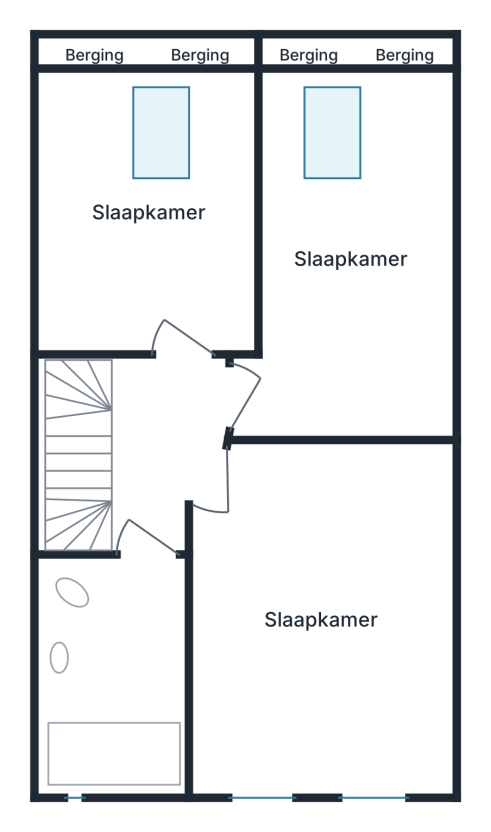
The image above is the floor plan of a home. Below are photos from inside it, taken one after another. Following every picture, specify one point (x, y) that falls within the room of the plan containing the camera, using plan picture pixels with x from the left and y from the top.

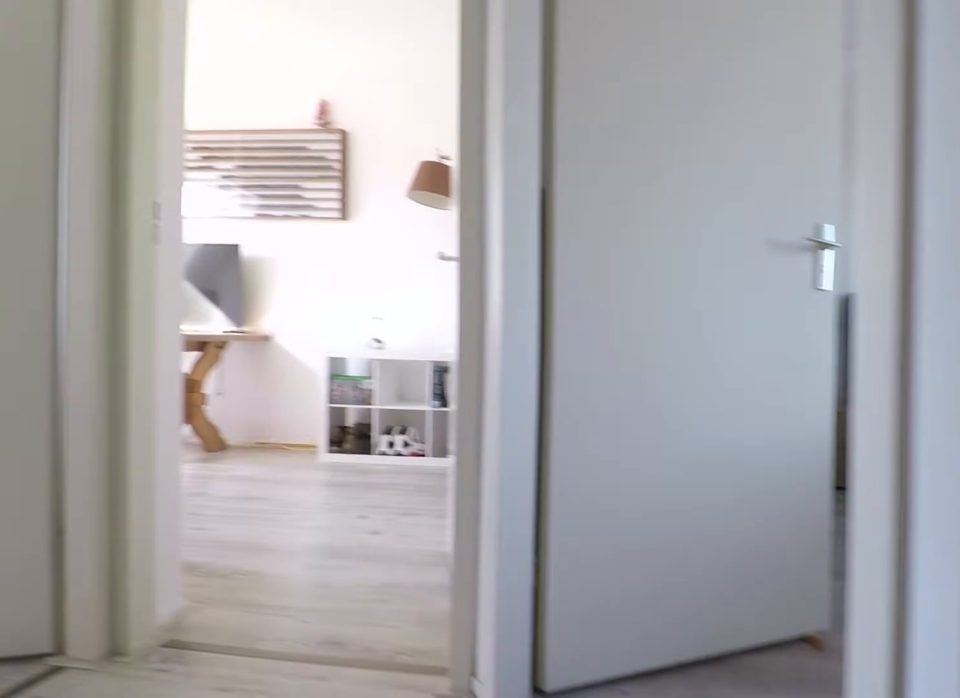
(144, 477)
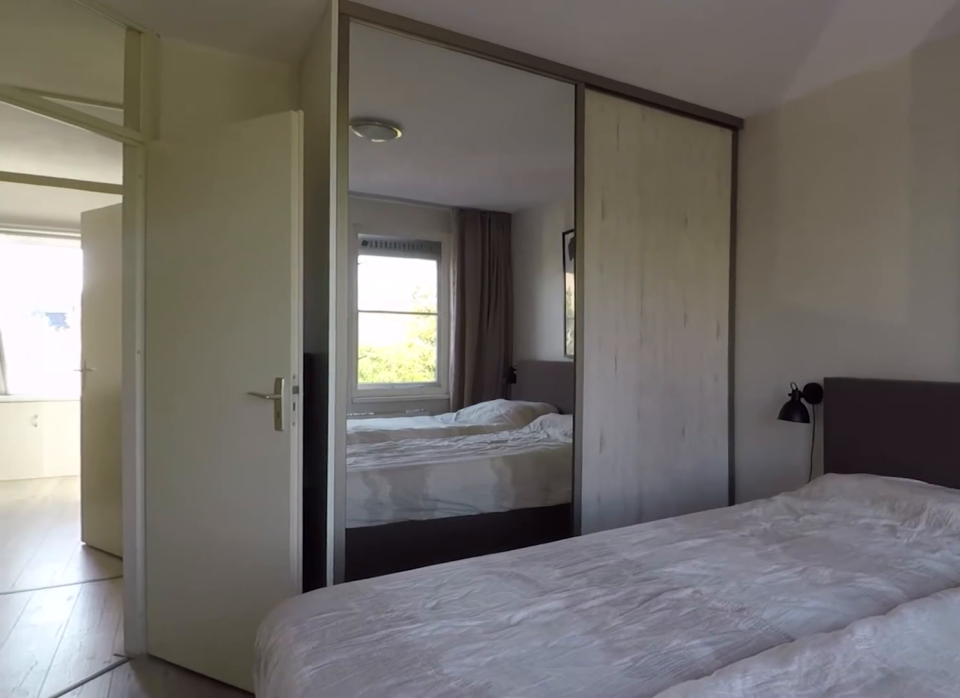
(324, 704)
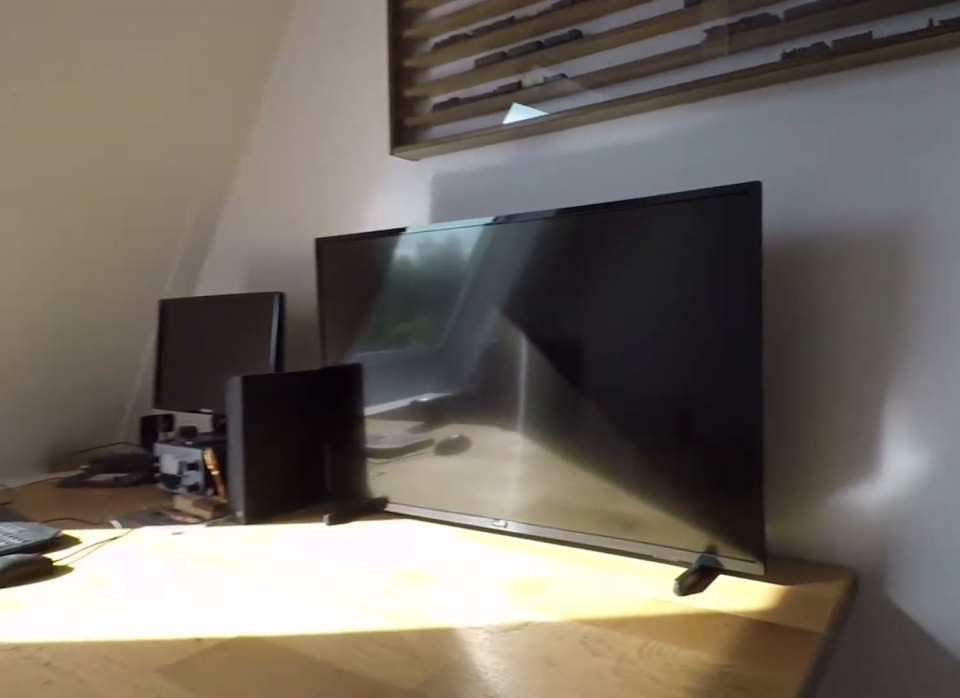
(443, 264)
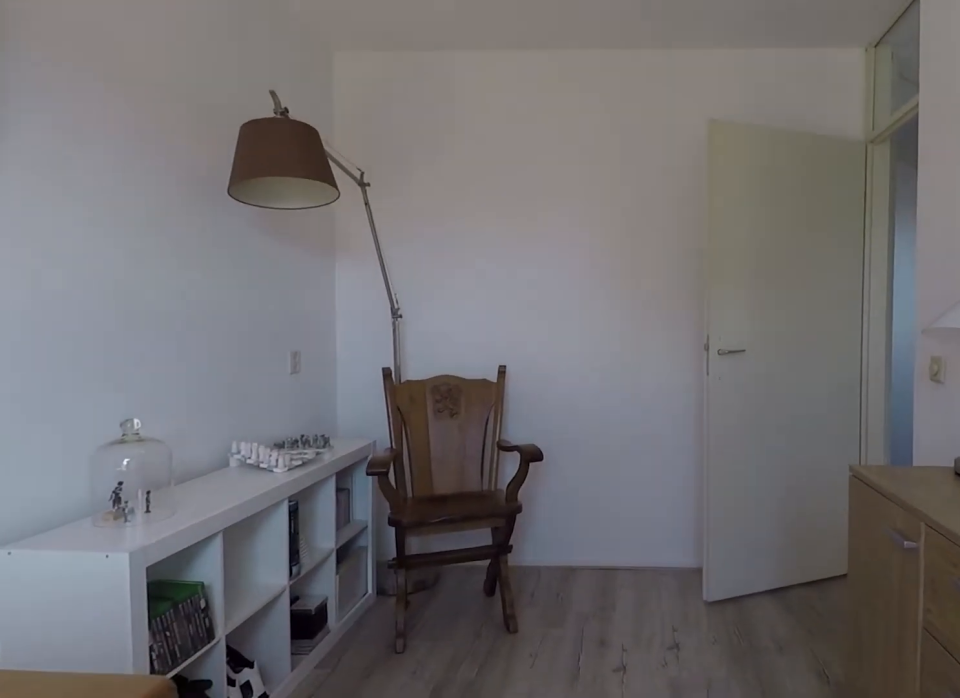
(443, 264)
